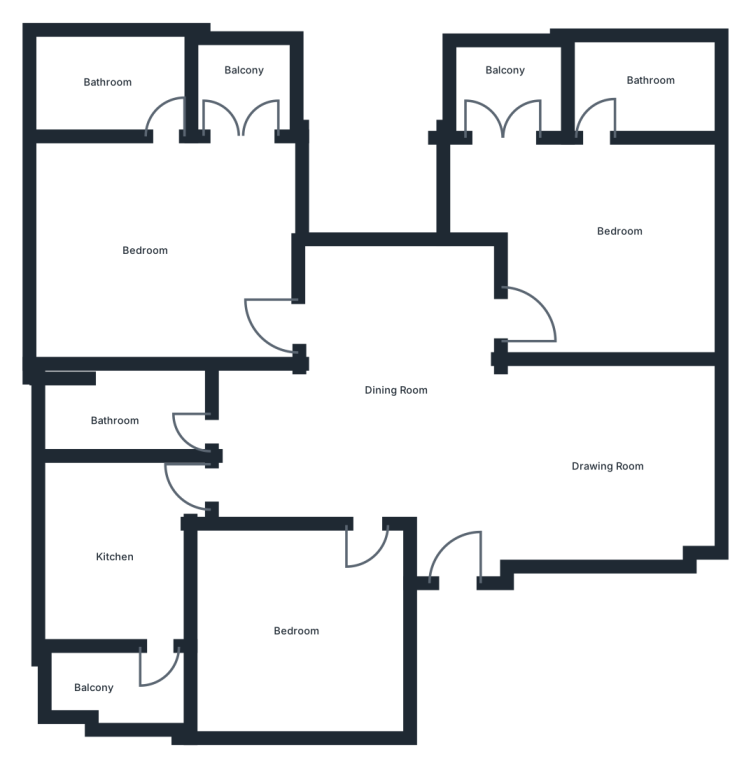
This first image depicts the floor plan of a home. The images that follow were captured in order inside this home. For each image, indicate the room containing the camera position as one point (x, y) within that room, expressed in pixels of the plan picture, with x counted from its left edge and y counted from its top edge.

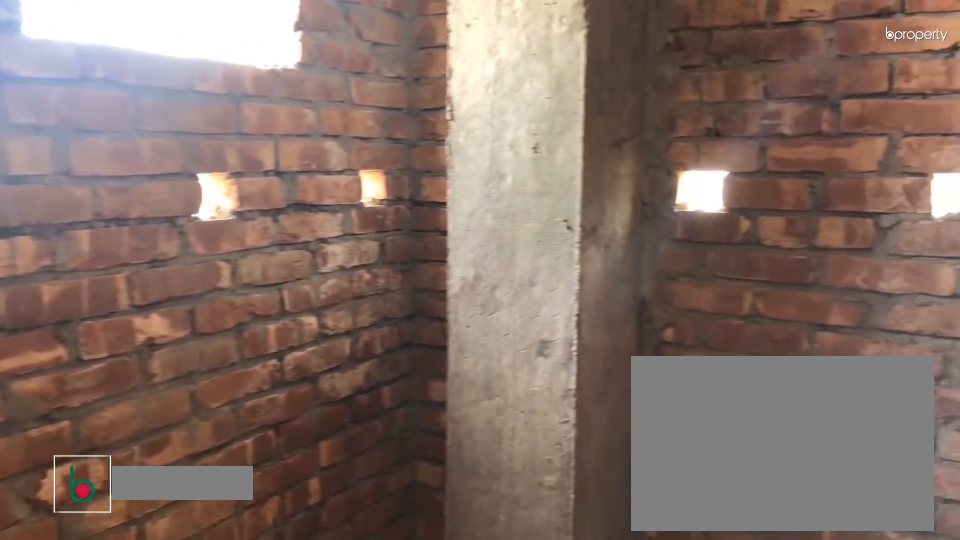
(640, 91)
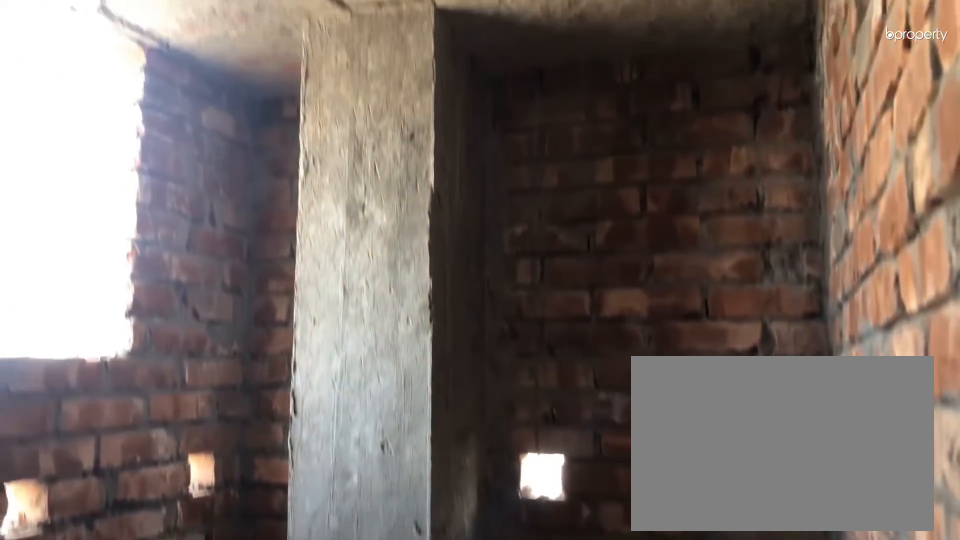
(640, 91)
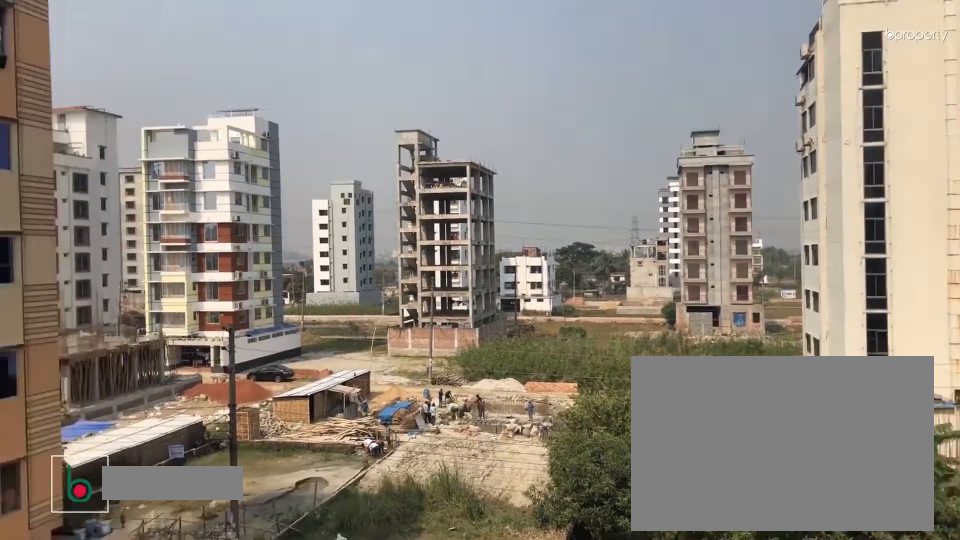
(502, 82)
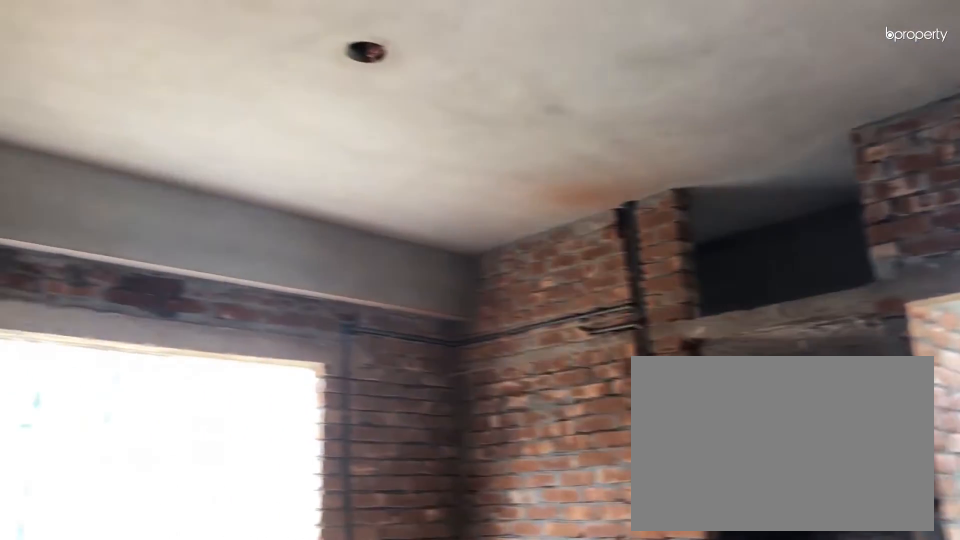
(161, 243)
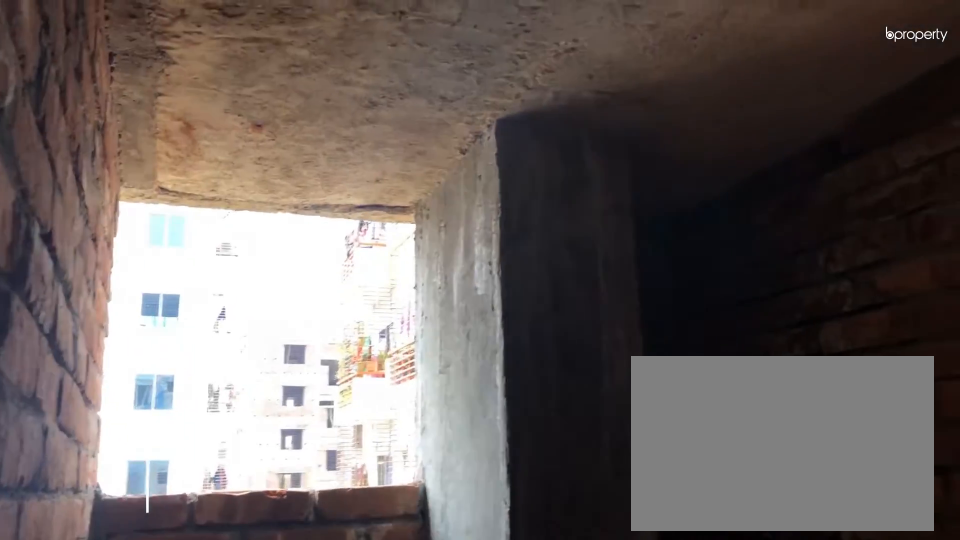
(106, 88)
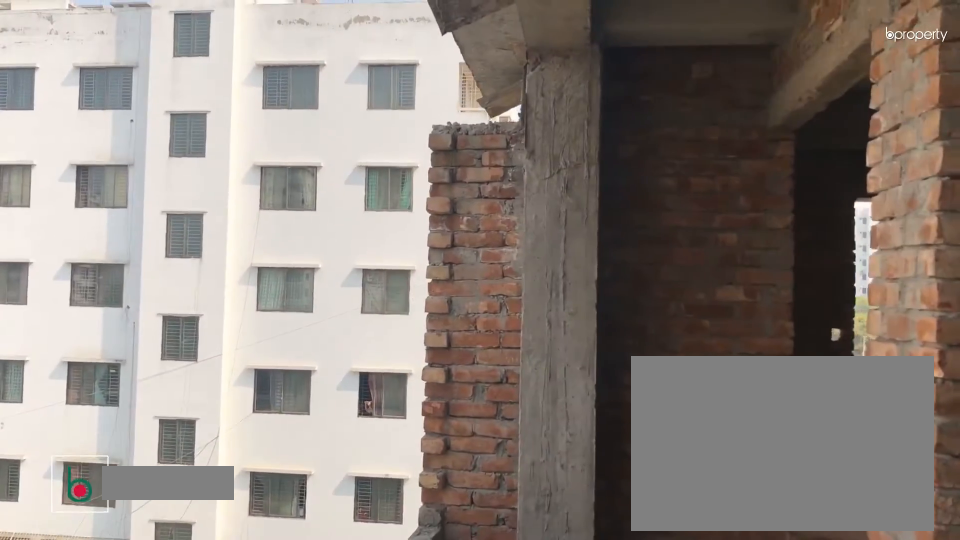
(240, 82)
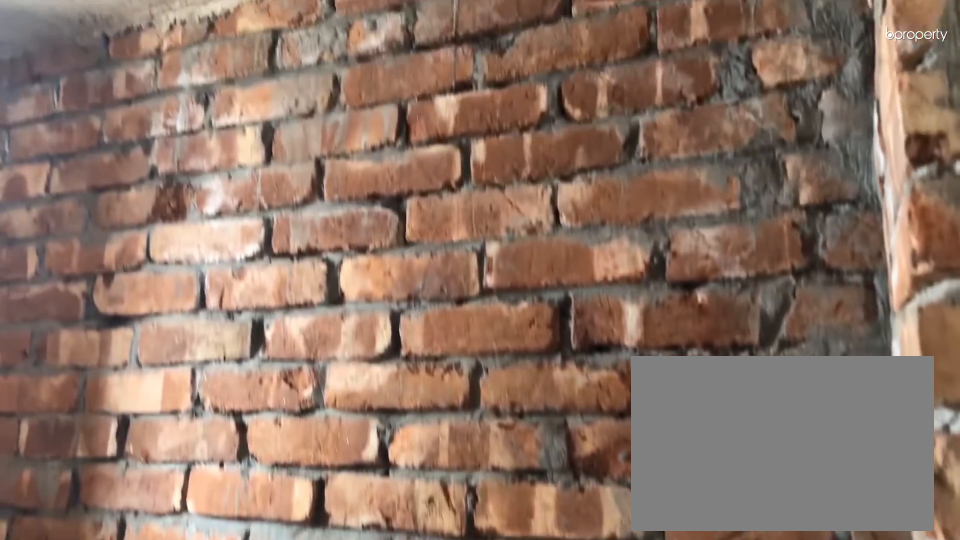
(135, 414)
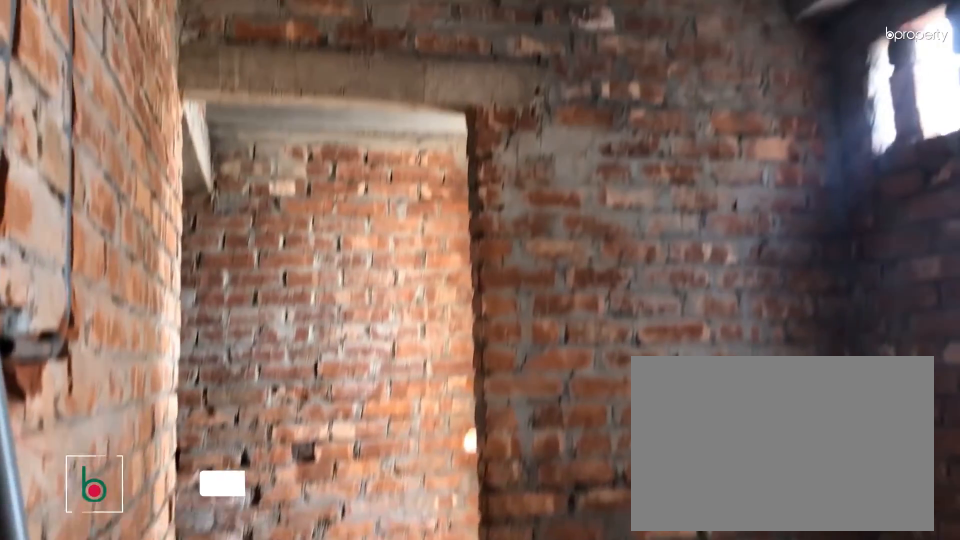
(115, 555)
